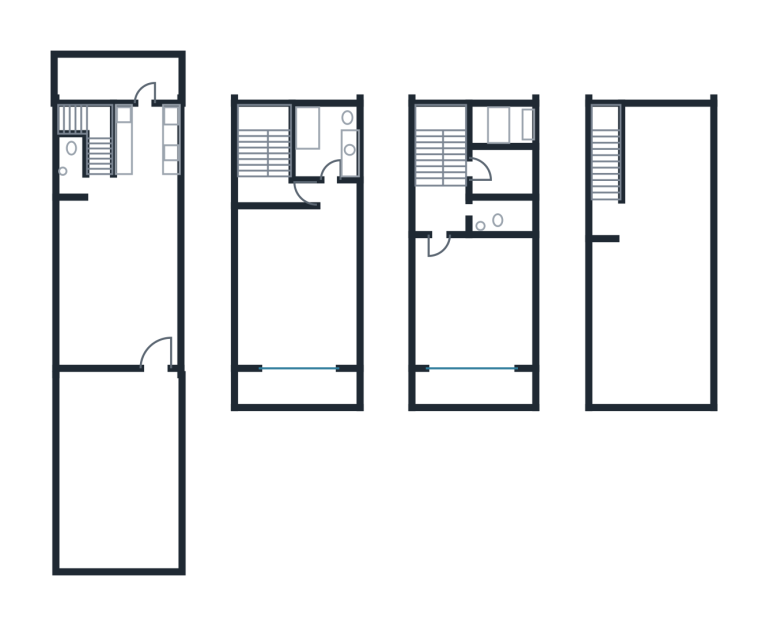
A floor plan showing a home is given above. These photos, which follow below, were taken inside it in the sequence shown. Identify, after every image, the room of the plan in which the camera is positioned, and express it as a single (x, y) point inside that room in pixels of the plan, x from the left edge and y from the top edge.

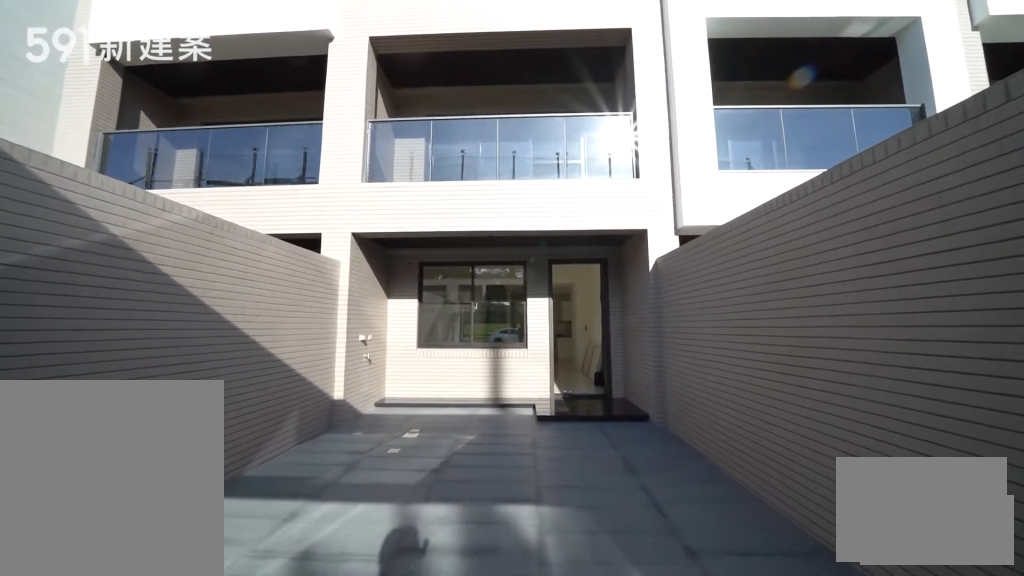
(114, 472)
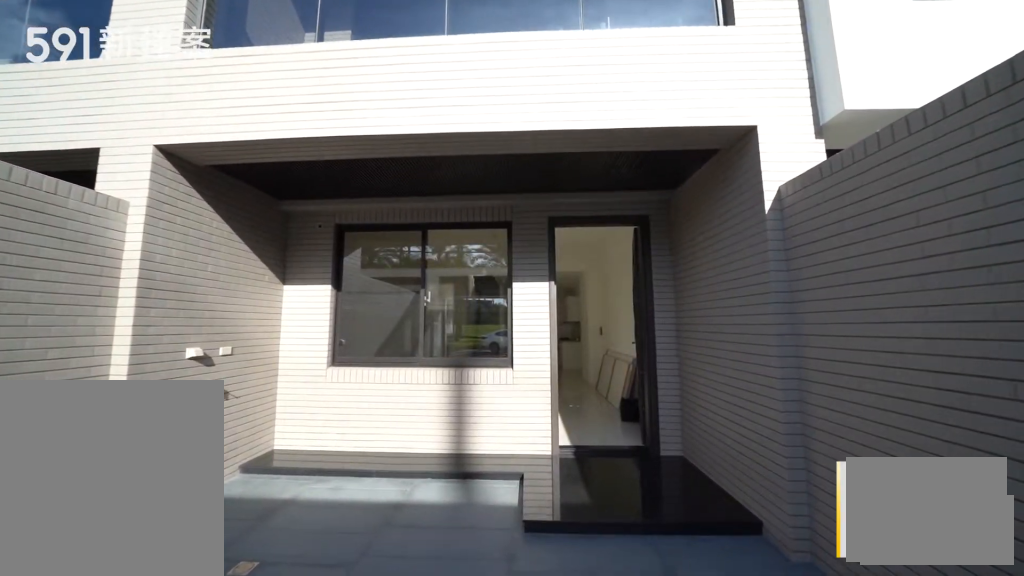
(114, 472)
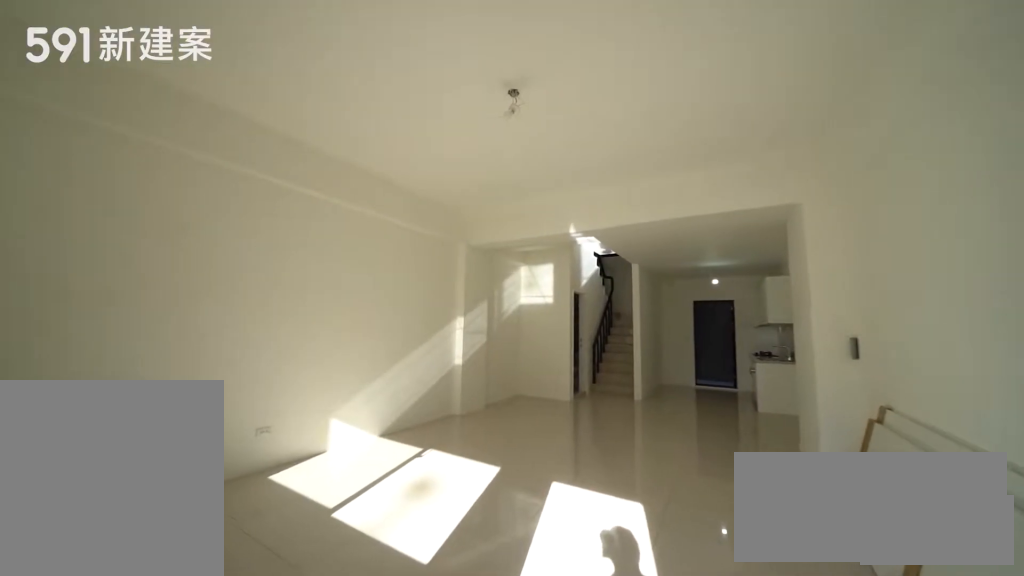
(117, 283)
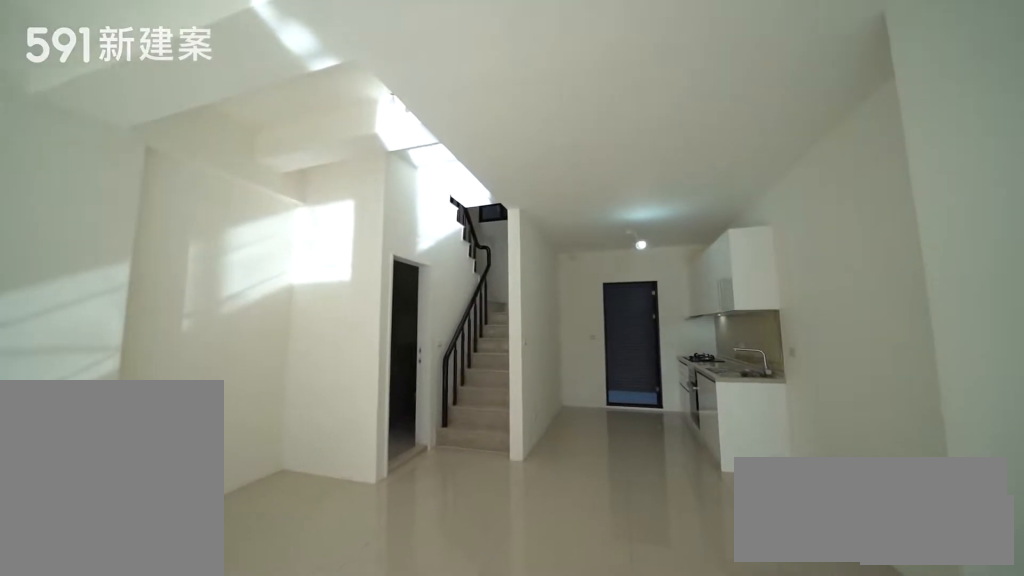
(117, 283)
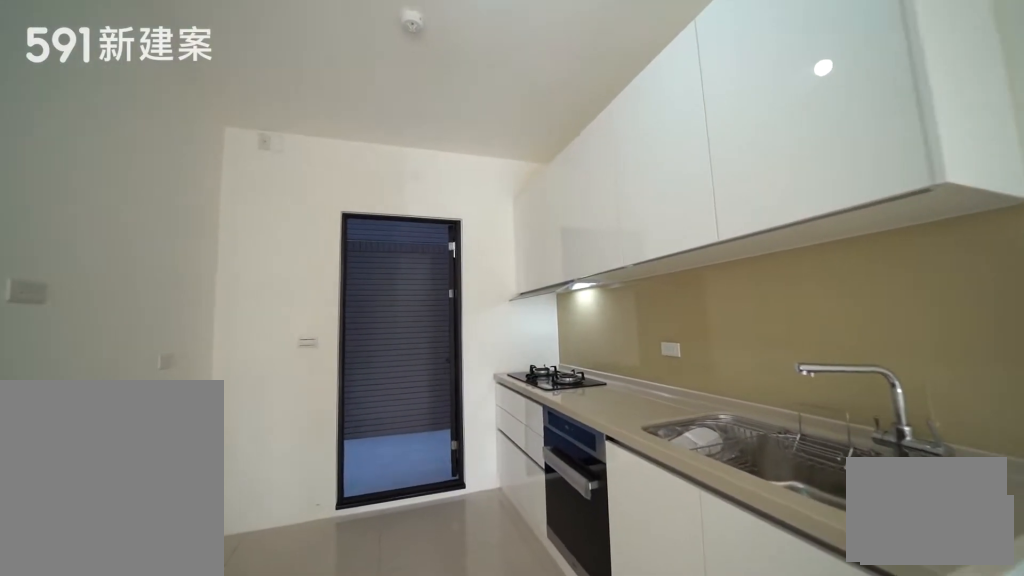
(145, 143)
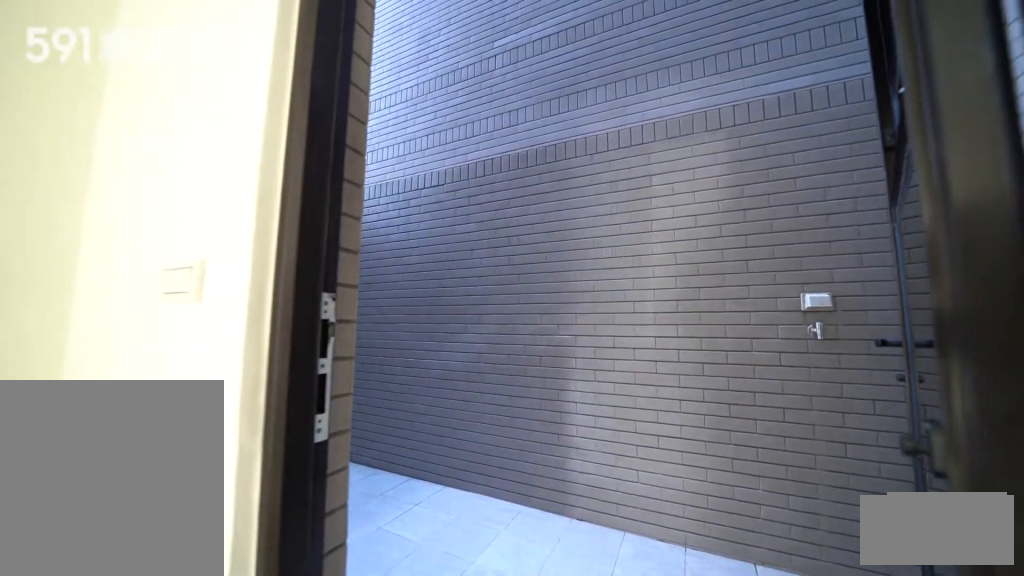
(115, 77)
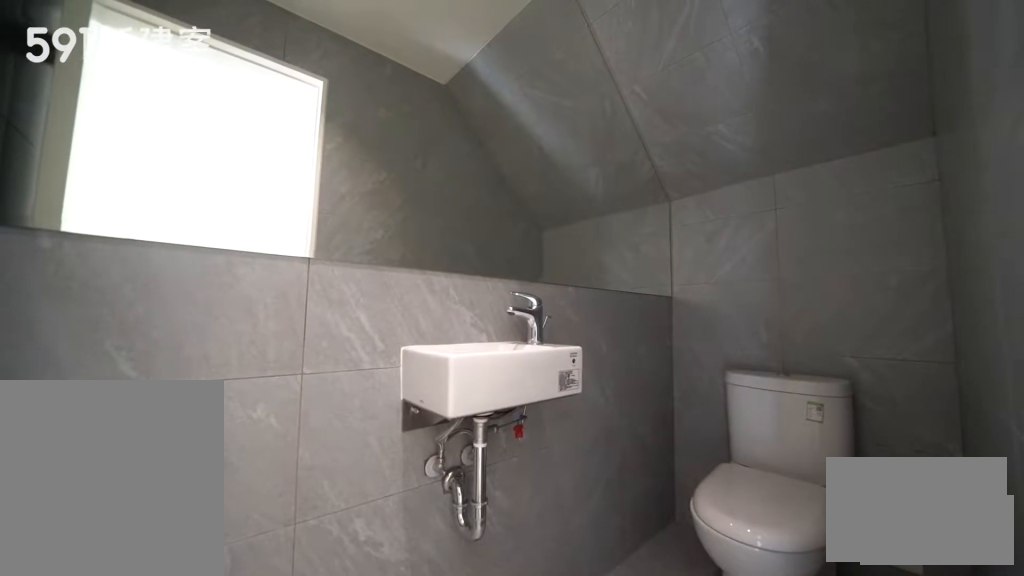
(70, 165)
